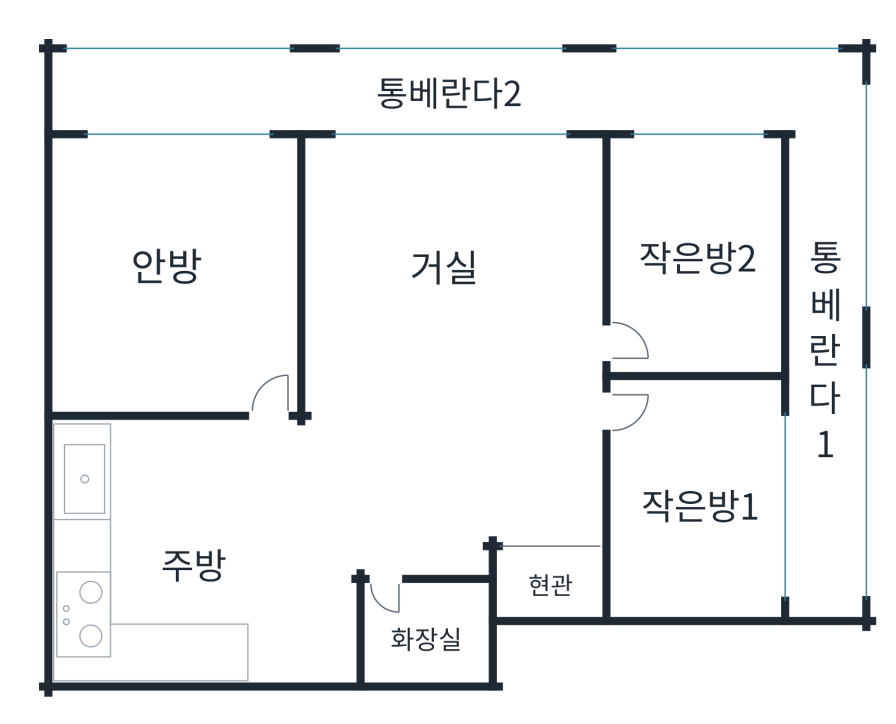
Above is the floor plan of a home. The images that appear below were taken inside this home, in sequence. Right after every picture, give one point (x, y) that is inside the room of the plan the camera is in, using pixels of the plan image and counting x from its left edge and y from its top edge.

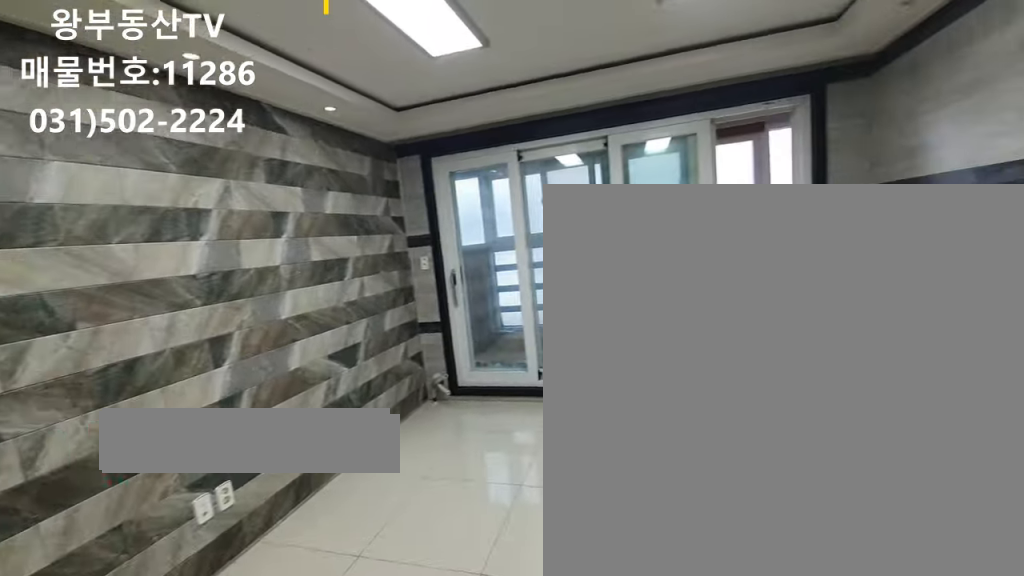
(445, 264)
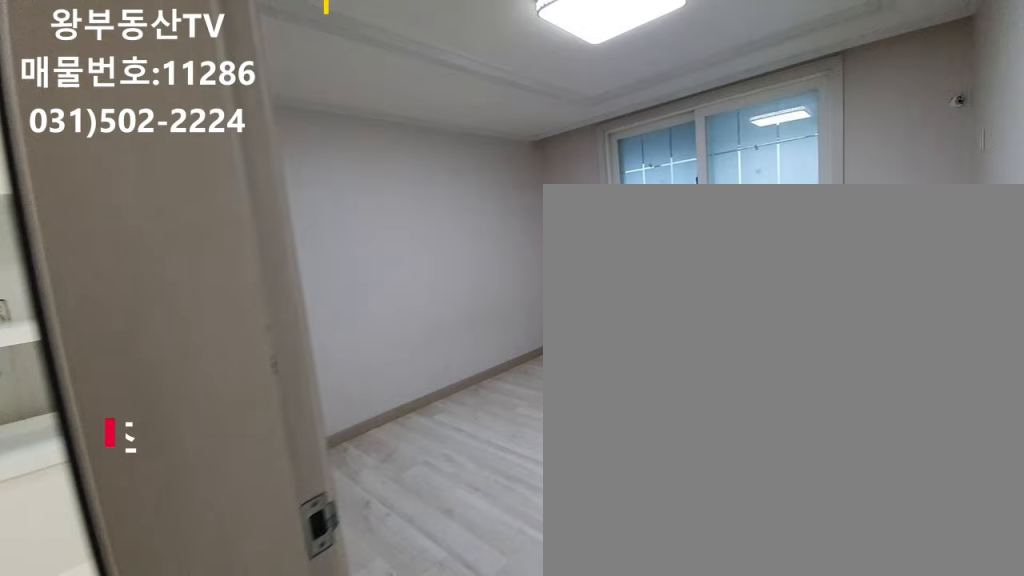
(163, 265)
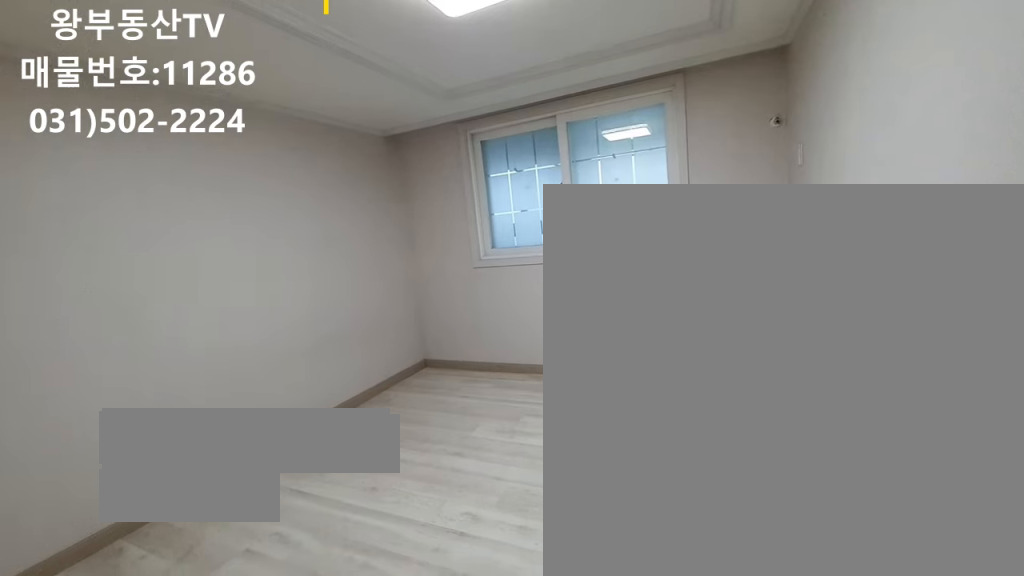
(163, 265)
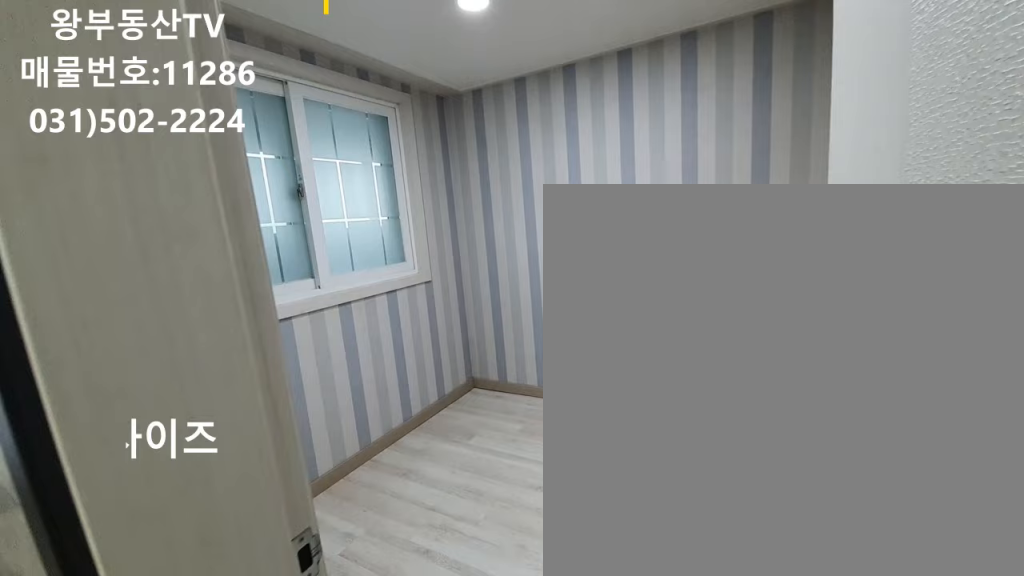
(699, 247)
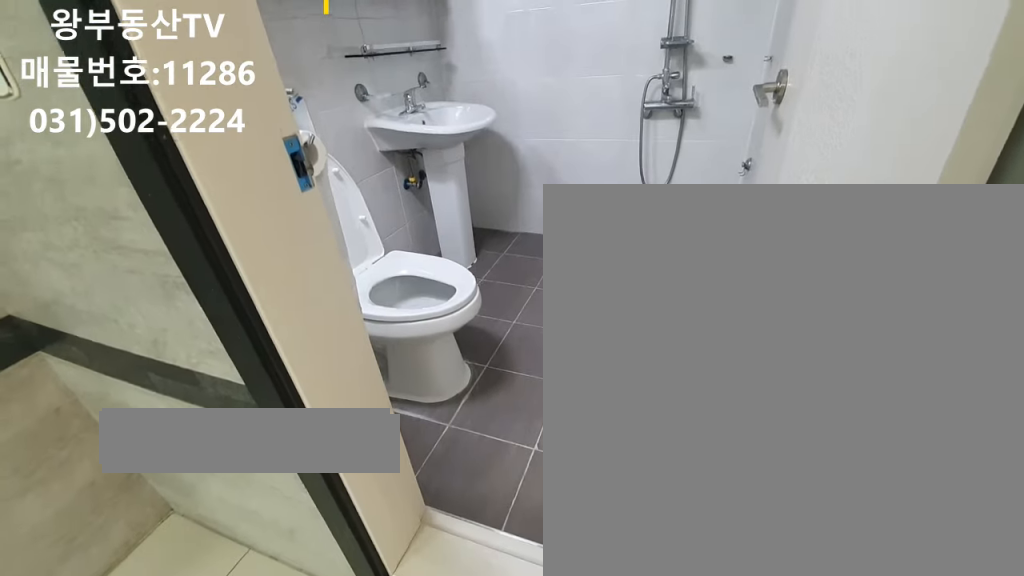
(432, 623)
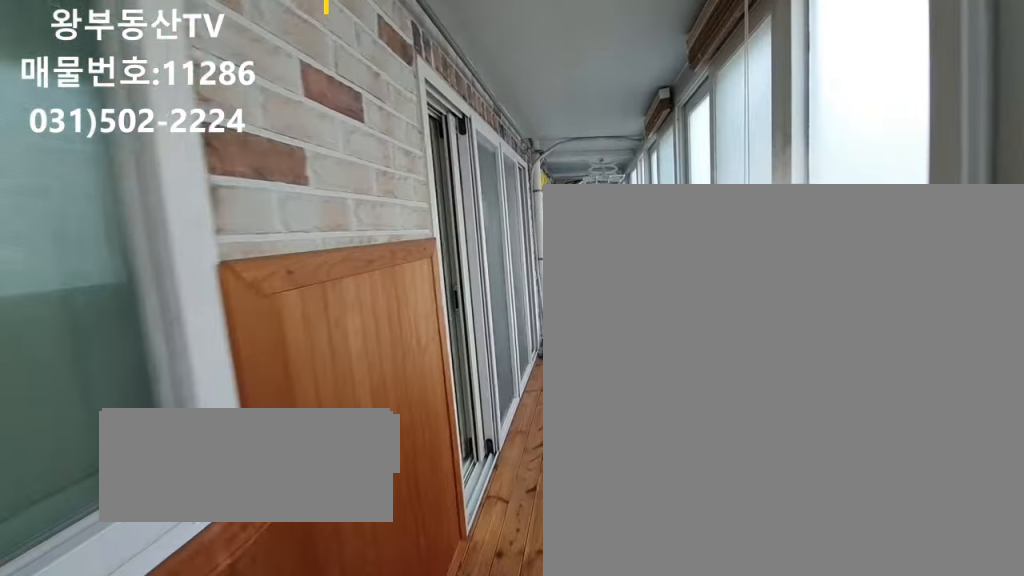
(450, 97)
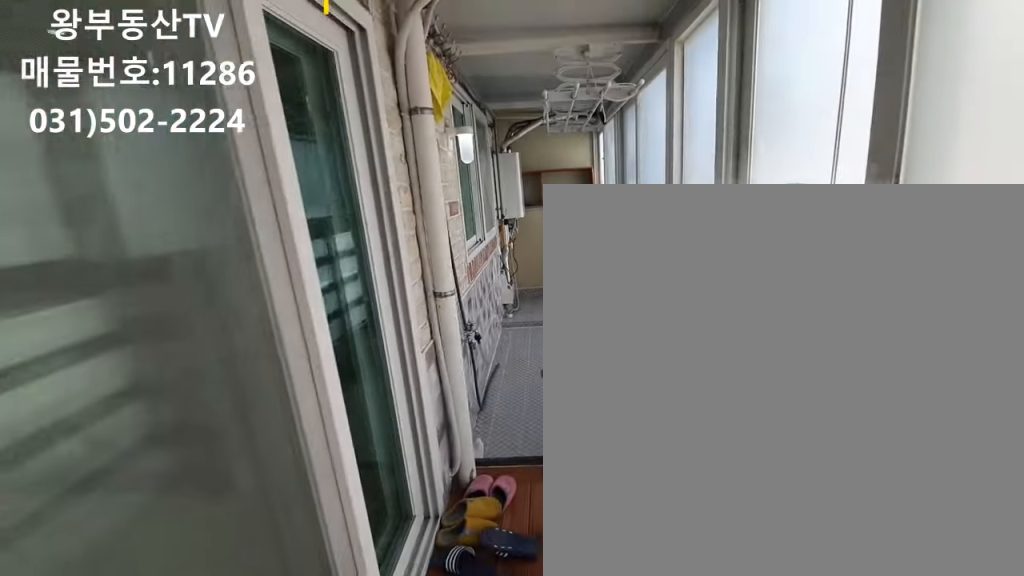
(450, 97)
